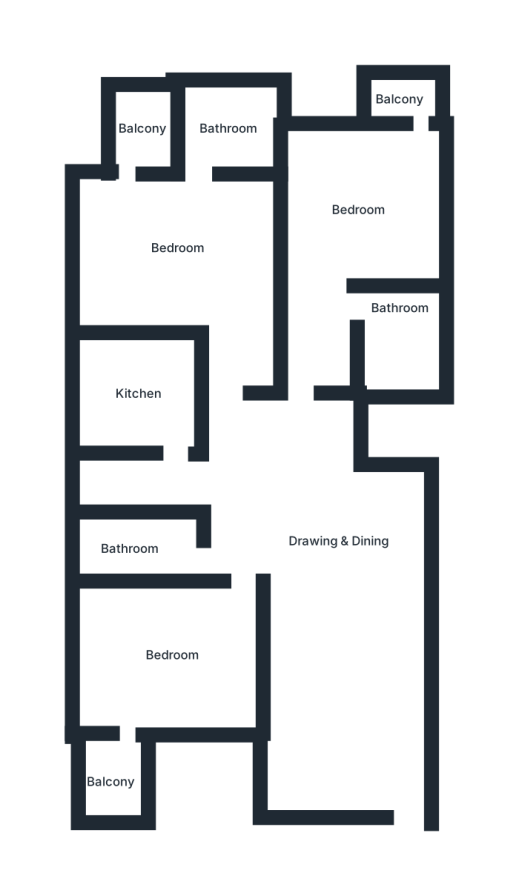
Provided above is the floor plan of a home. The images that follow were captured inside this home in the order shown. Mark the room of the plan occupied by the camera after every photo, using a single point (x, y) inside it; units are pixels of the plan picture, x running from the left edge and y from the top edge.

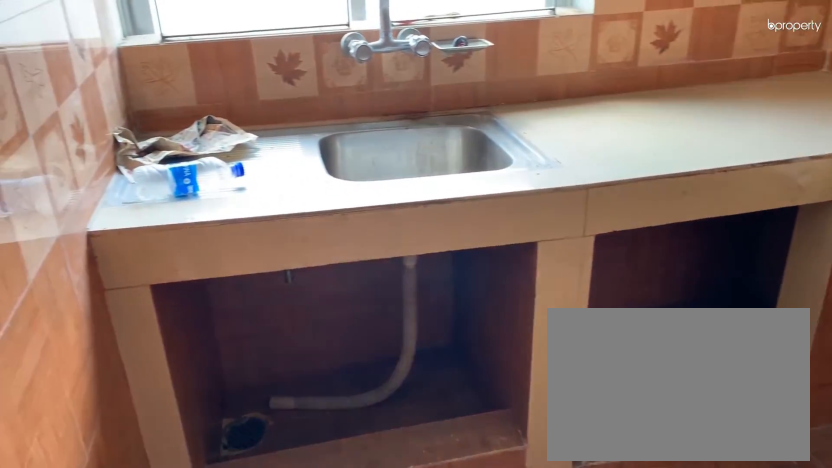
(132, 396)
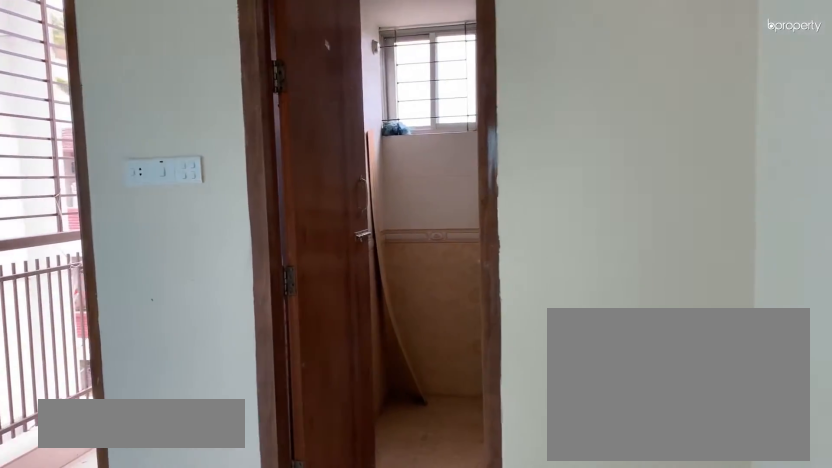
(186, 222)
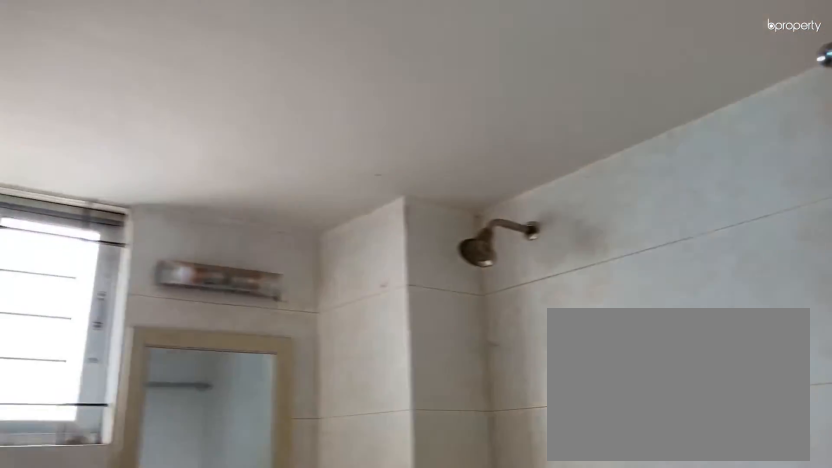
(223, 123)
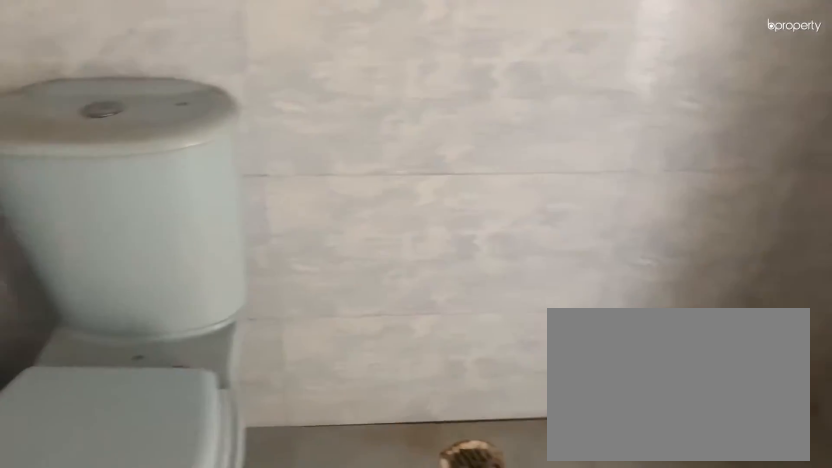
(396, 331)
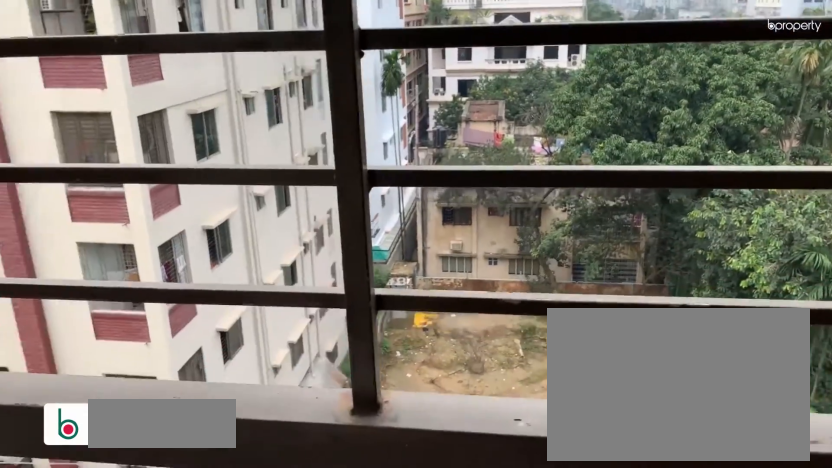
(396, 97)
